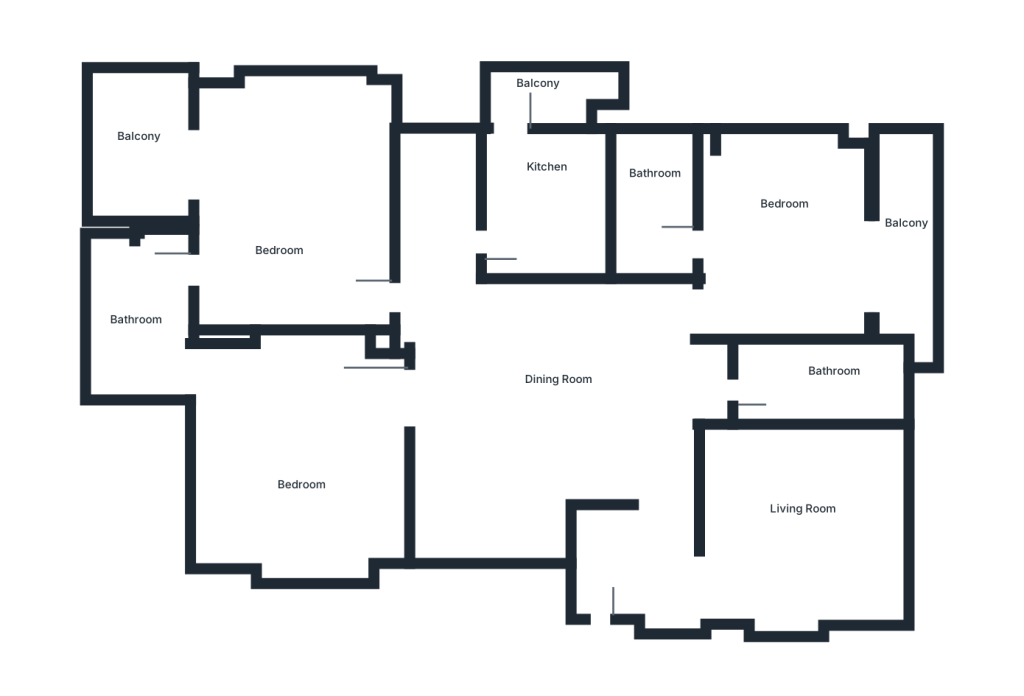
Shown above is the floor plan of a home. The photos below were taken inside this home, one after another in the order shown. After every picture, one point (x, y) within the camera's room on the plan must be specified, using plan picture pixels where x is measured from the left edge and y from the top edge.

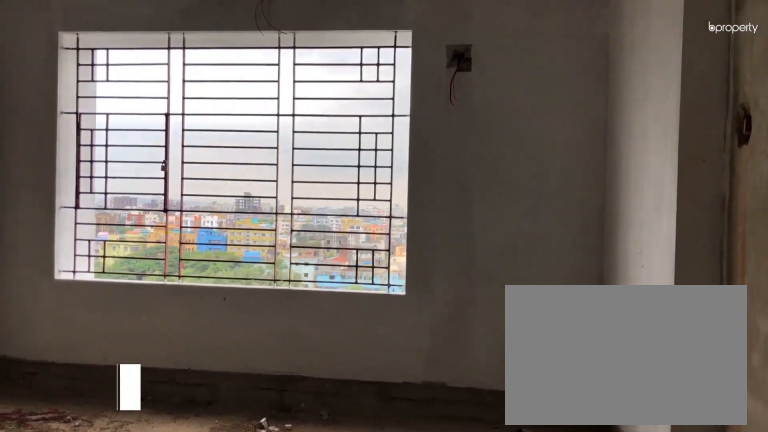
(800, 514)
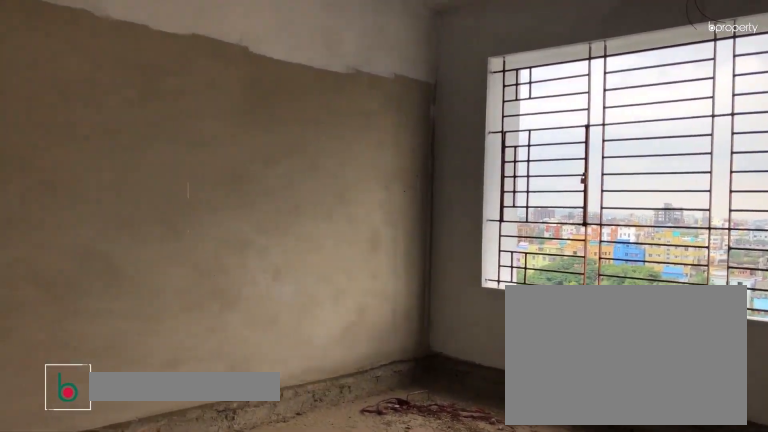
(800, 514)
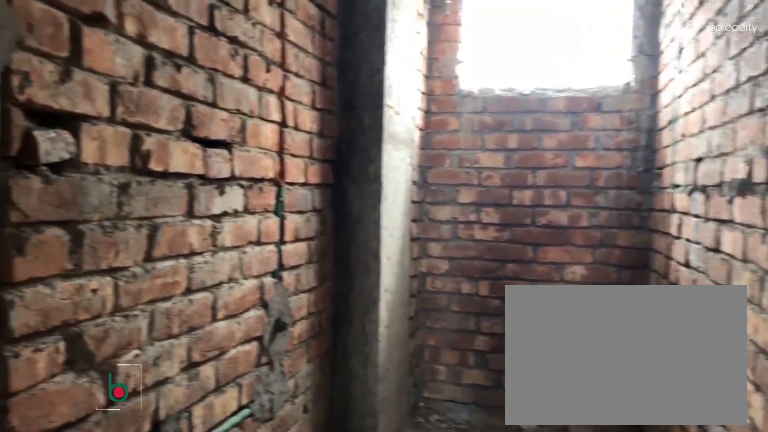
(834, 386)
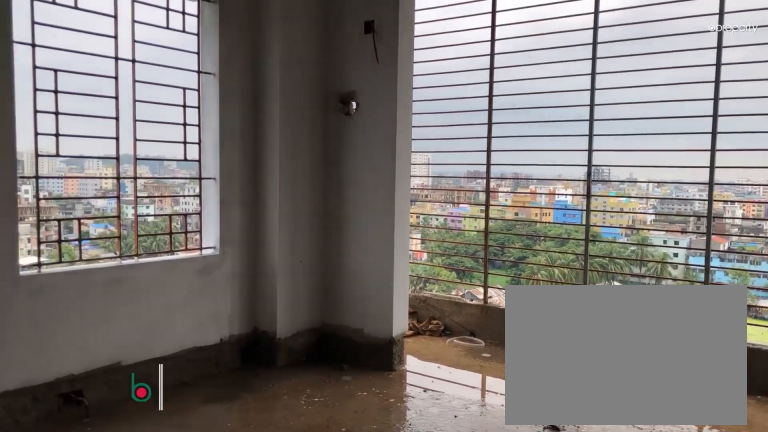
(791, 227)
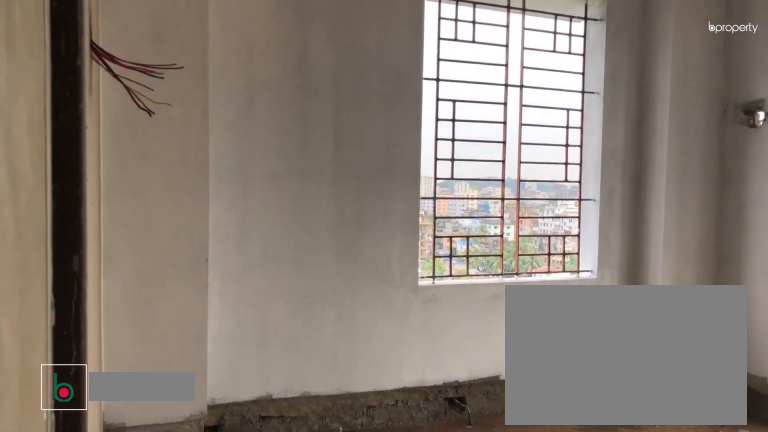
(791, 227)
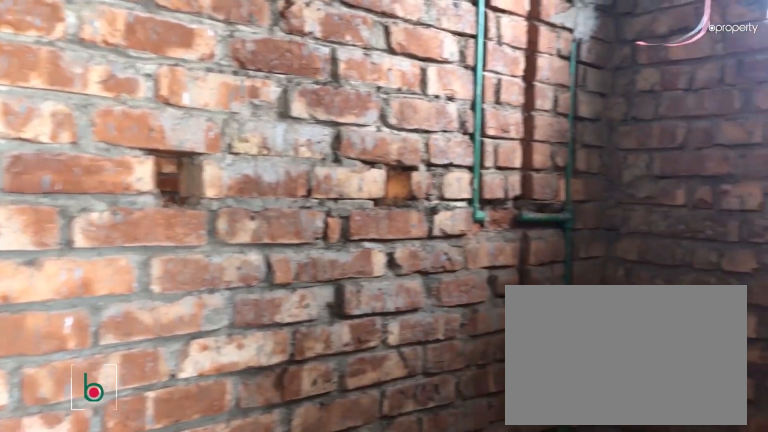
(654, 182)
